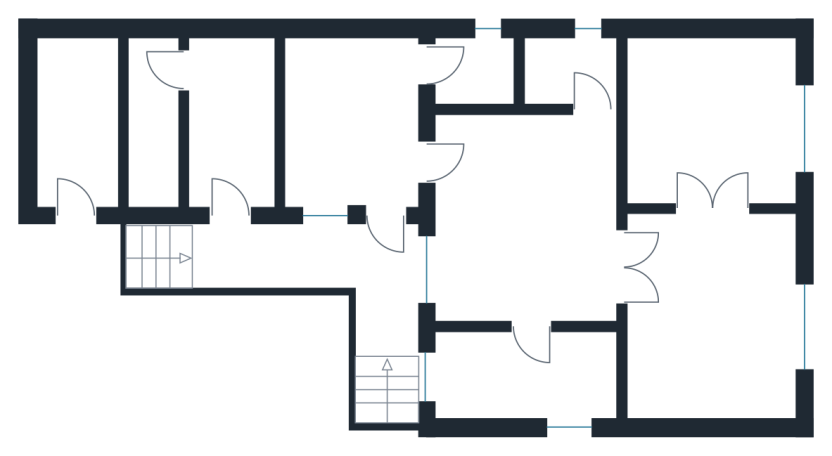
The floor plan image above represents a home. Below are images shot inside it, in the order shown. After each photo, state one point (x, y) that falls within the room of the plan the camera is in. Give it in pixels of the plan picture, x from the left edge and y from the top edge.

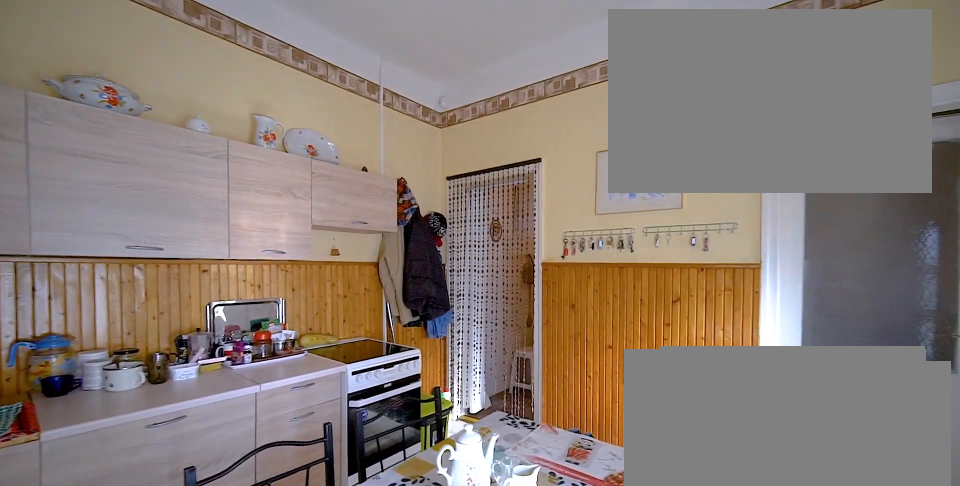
(354, 126)
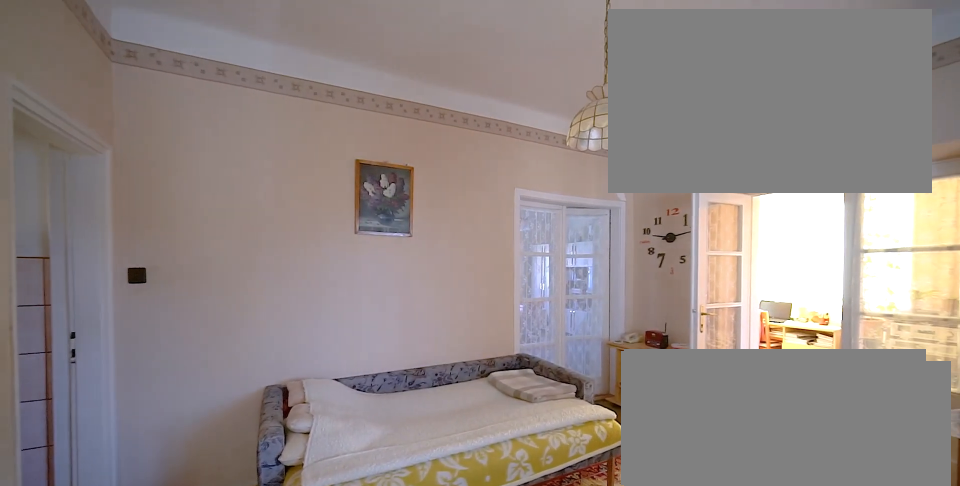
(529, 230)
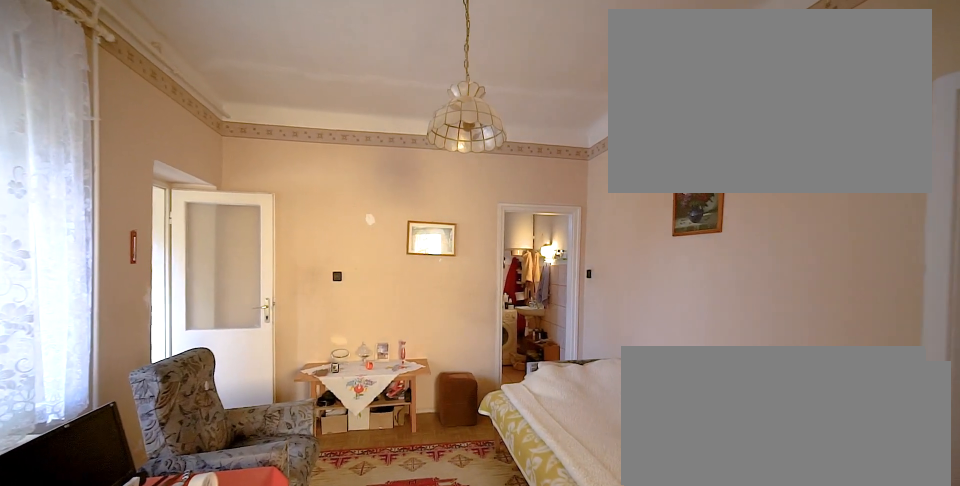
(529, 230)
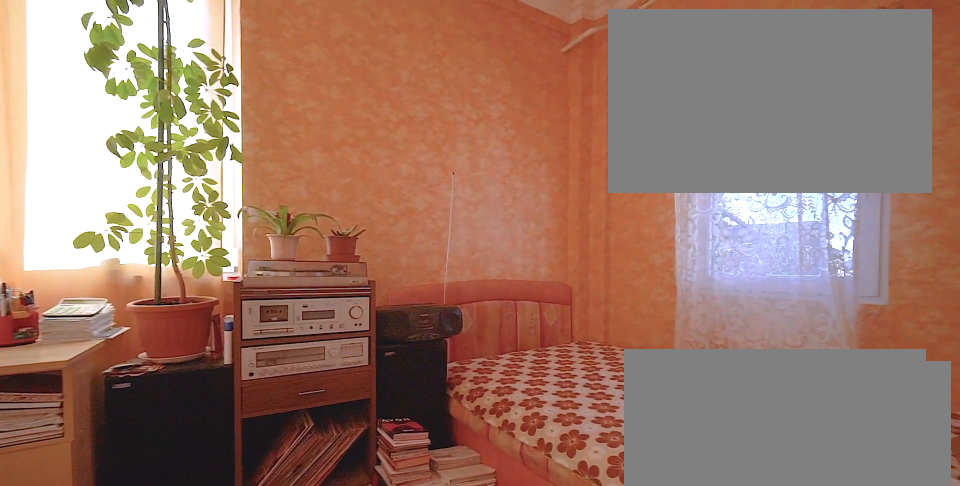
(529, 382)
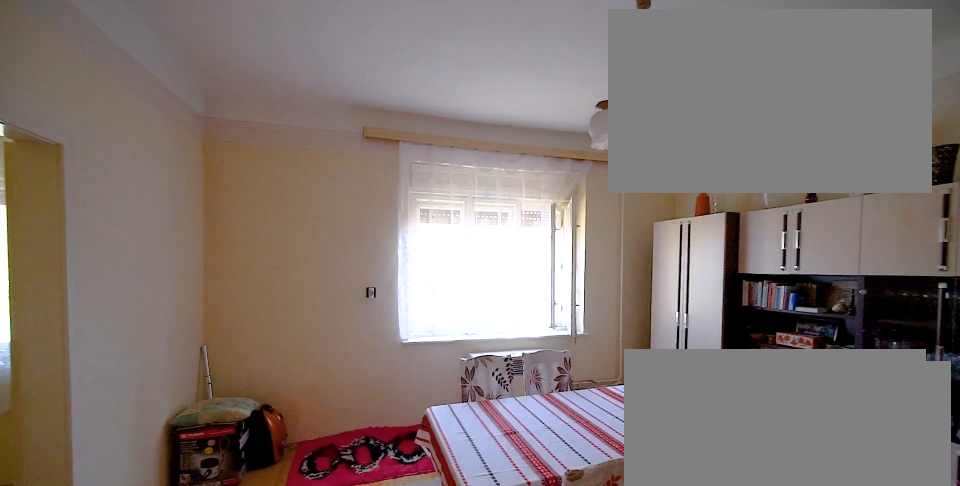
(713, 321)
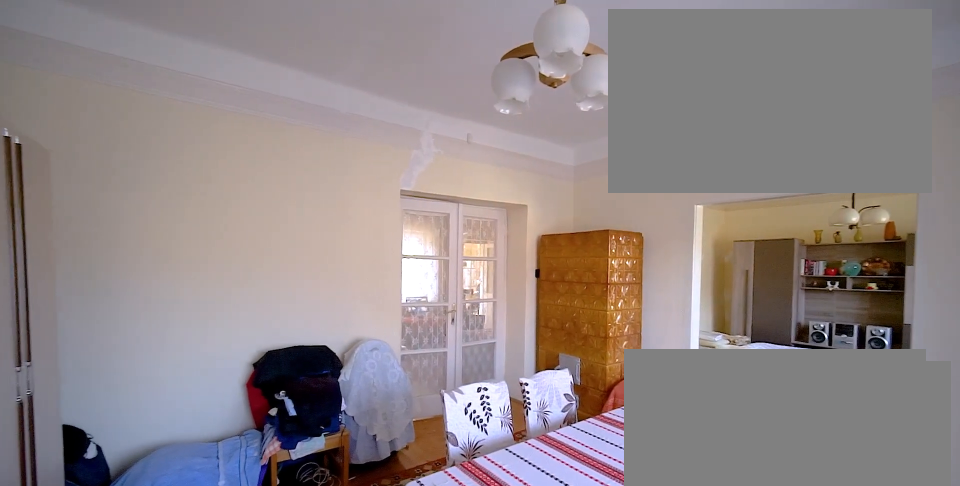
(713, 321)
